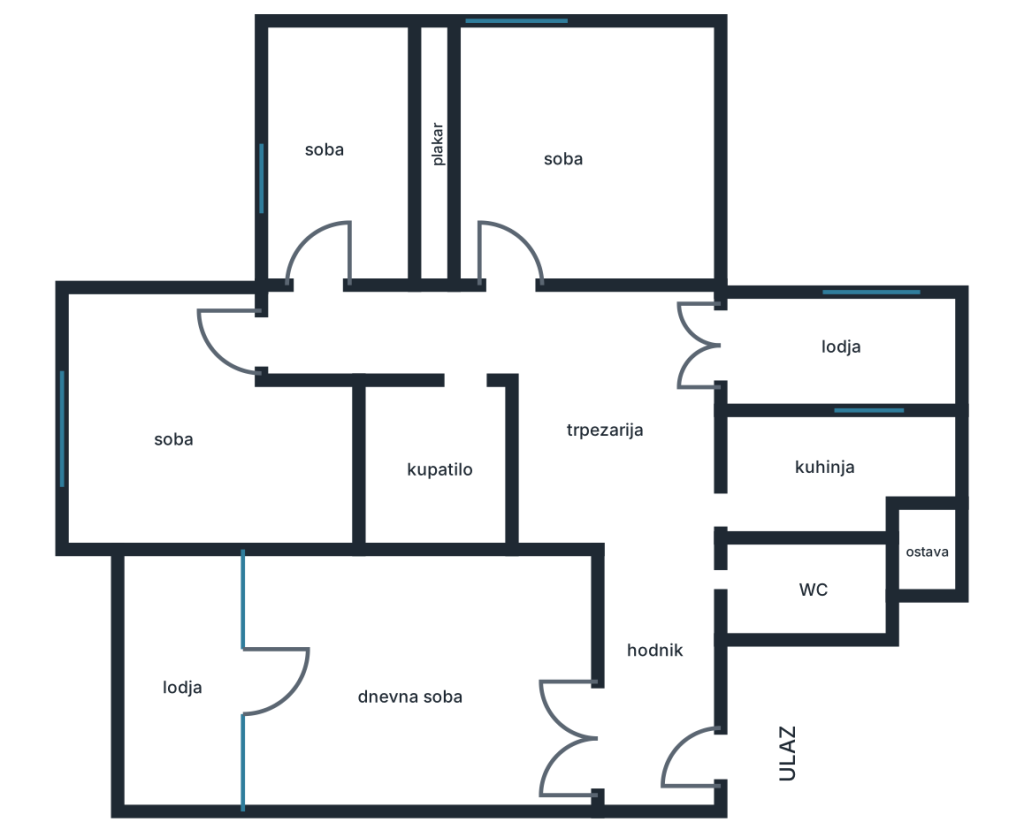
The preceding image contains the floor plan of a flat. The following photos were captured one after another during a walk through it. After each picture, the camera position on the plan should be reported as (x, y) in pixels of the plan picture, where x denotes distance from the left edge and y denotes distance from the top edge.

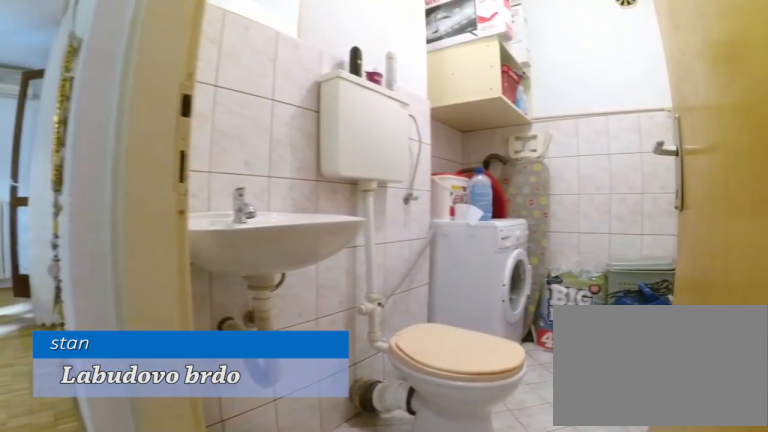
(674, 643)
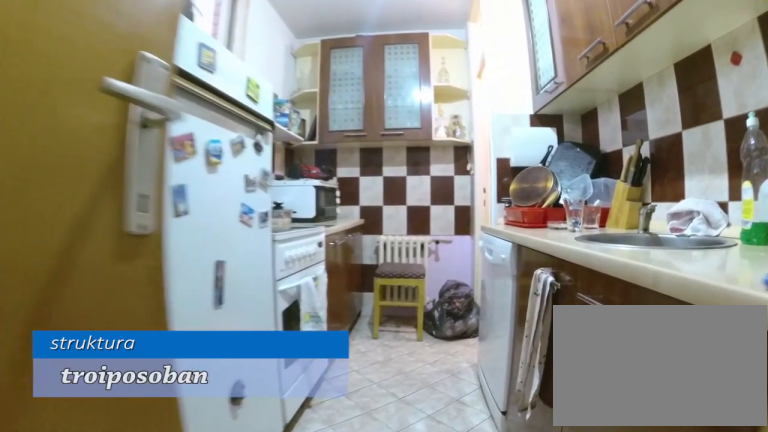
(688, 500)
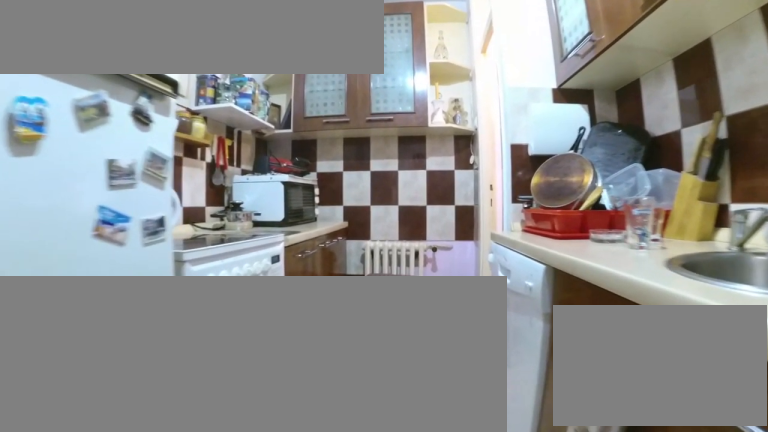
(717, 500)
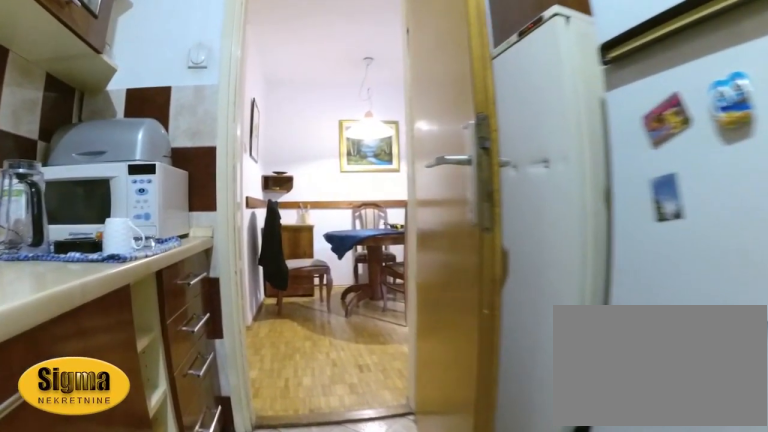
(884, 481)
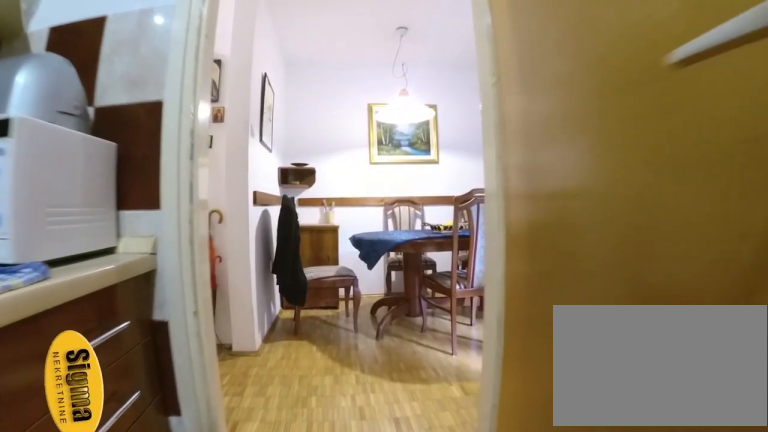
(833, 482)
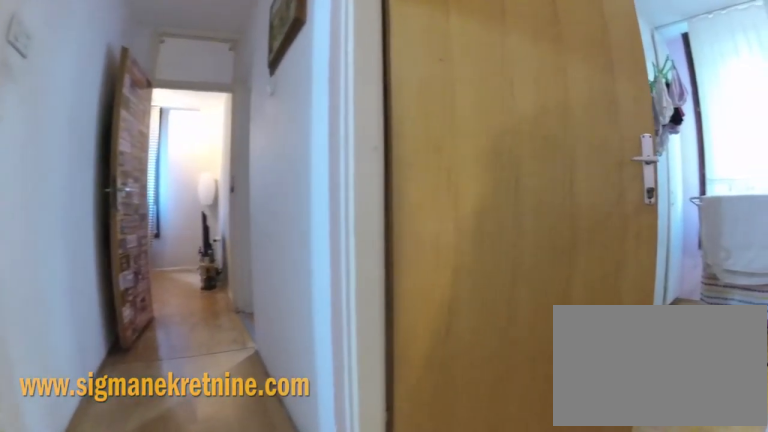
(573, 345)
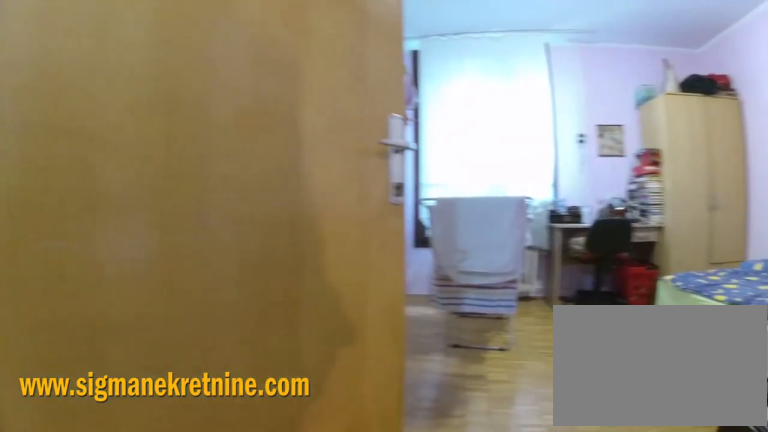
(531, 353)
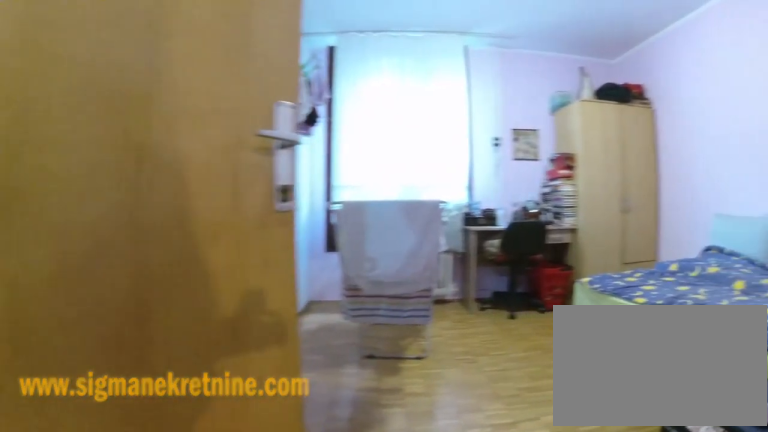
(523, 350)
